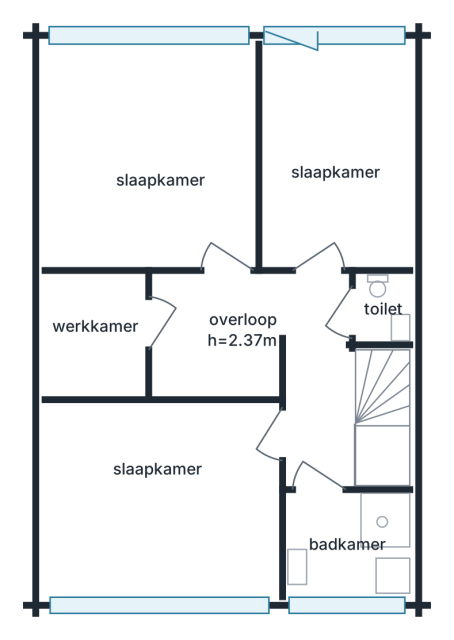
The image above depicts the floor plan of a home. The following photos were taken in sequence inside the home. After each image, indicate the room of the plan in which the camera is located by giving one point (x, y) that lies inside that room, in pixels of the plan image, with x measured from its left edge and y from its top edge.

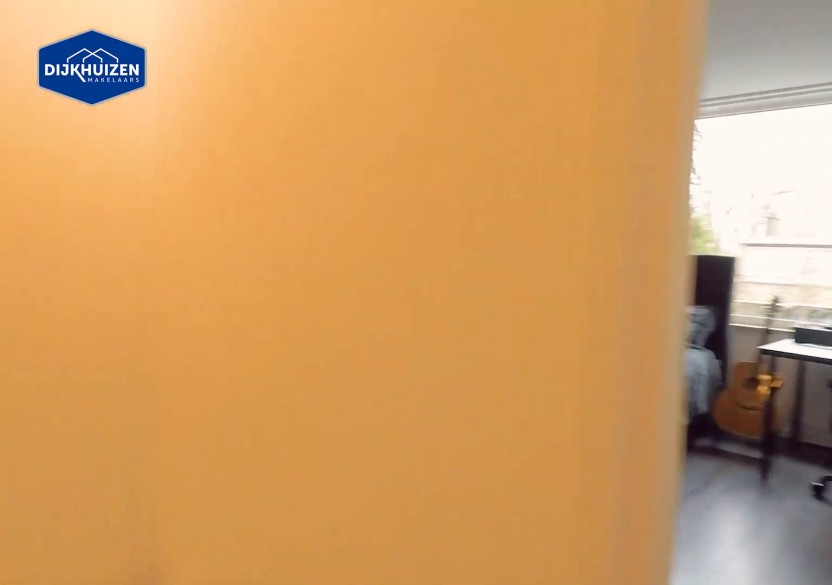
(318, 378)
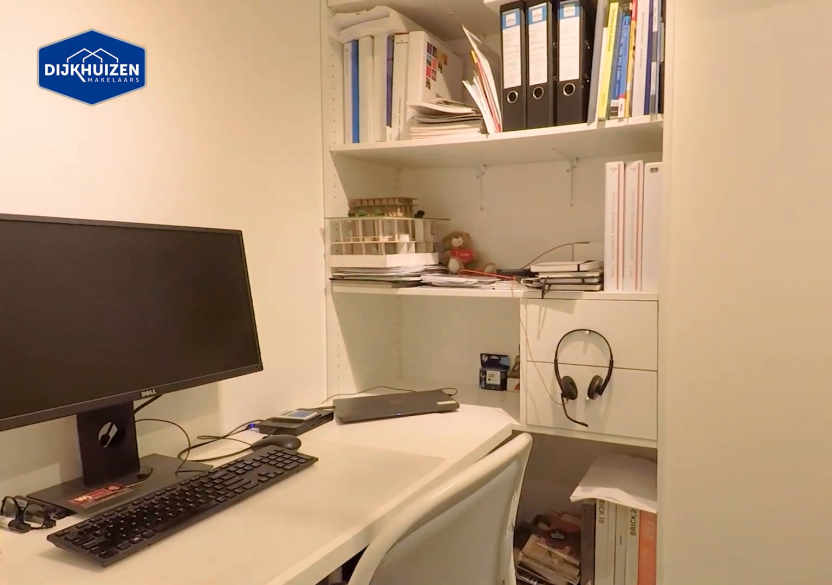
(96, 335)
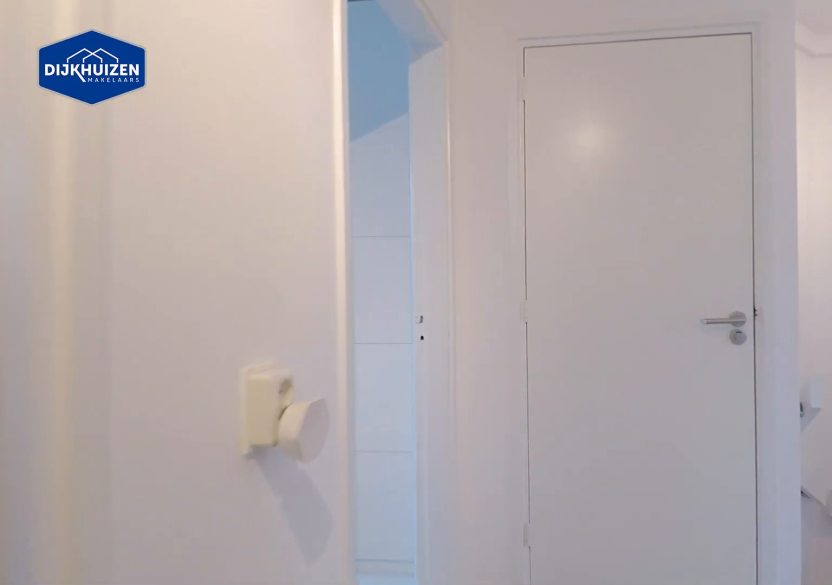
(319, 380)
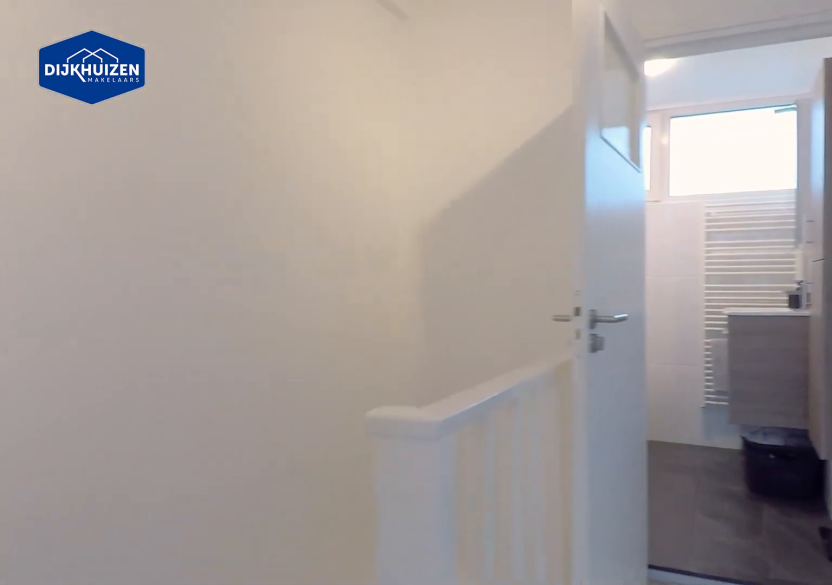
(319, 380)
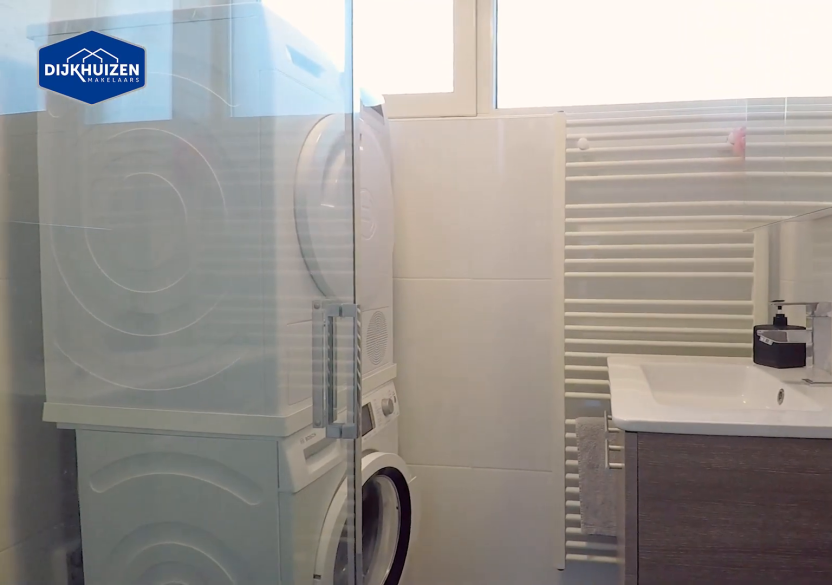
(347, 554)
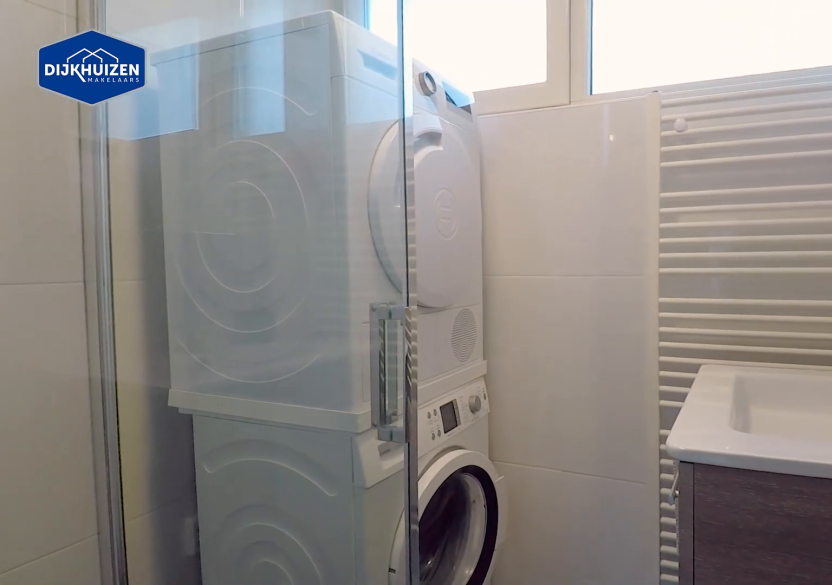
(347, 554)
